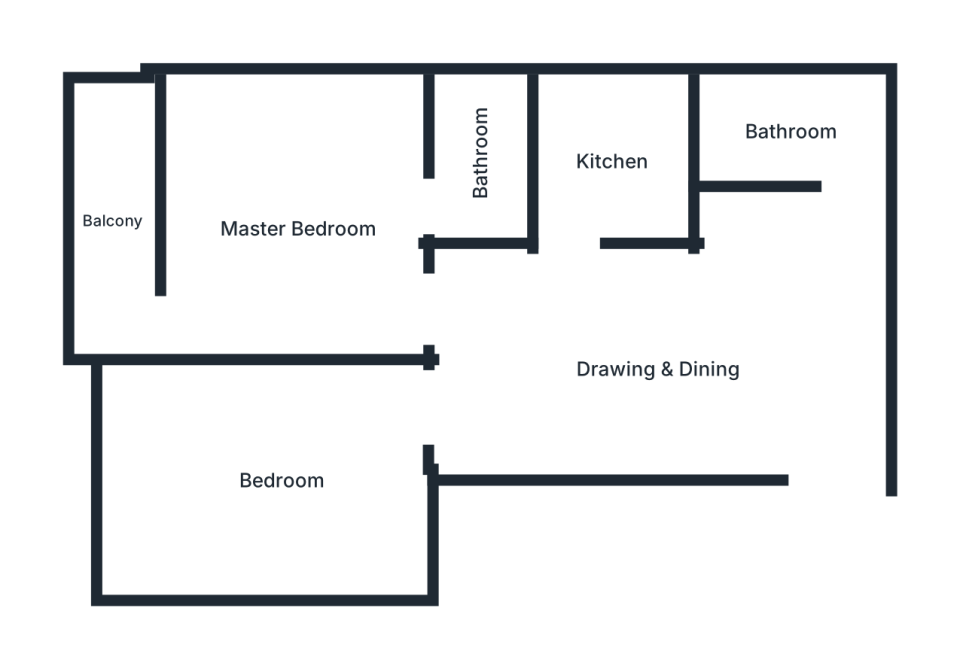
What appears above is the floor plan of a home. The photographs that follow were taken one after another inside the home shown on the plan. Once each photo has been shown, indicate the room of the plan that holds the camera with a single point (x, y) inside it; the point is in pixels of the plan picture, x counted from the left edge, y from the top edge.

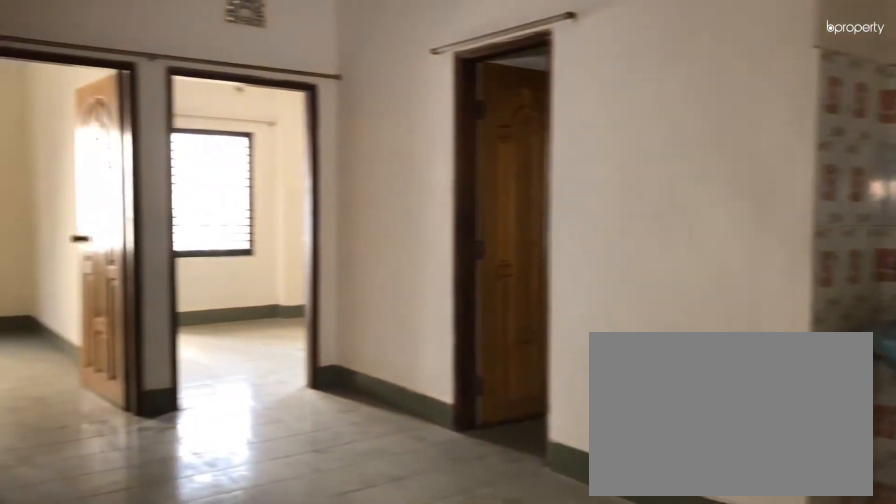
(658, 376)
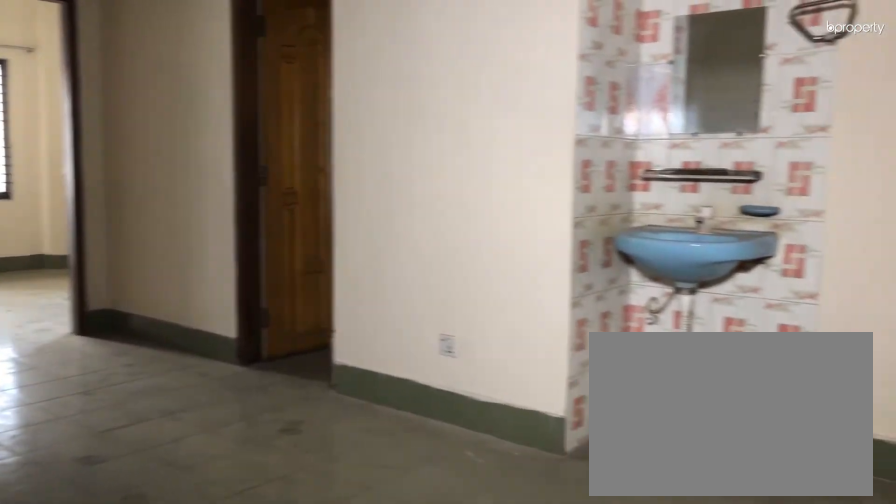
(658, 376)
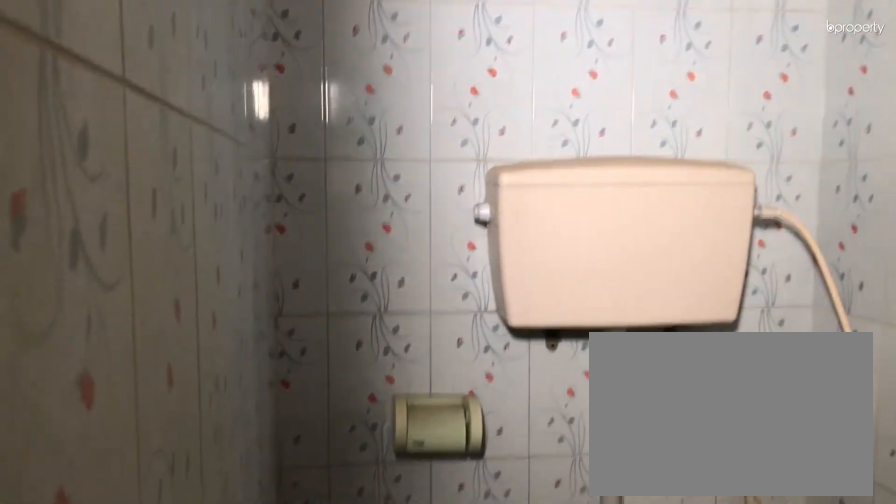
(789, 132)
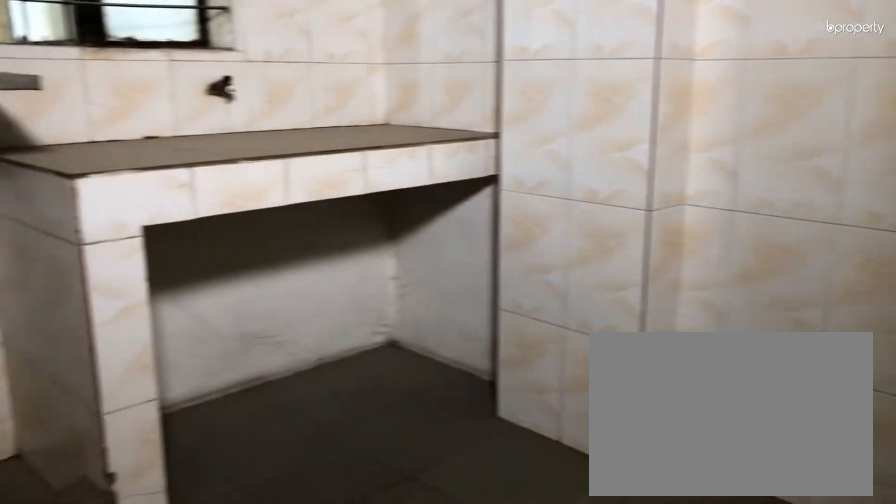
(613, 154)
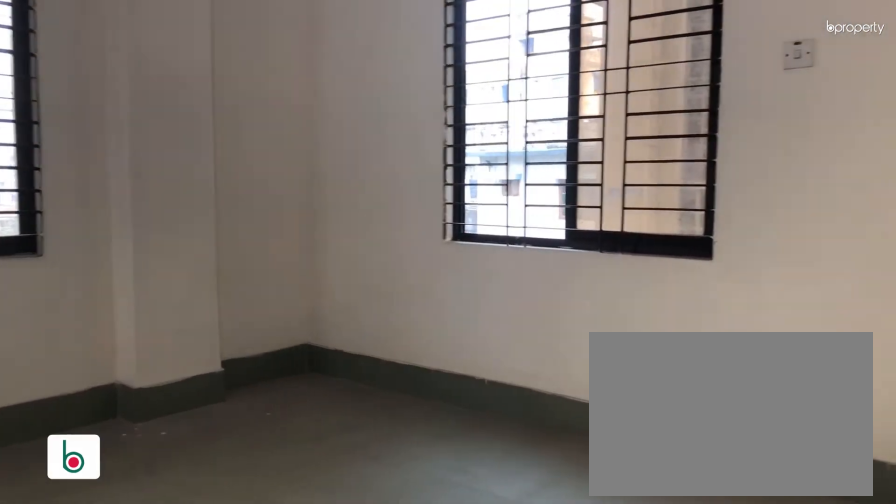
(292, 236)
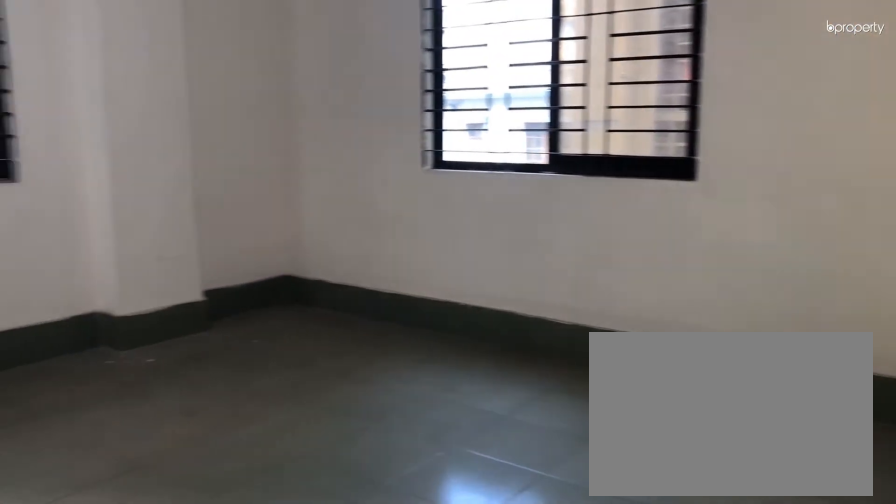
(292, 236)
